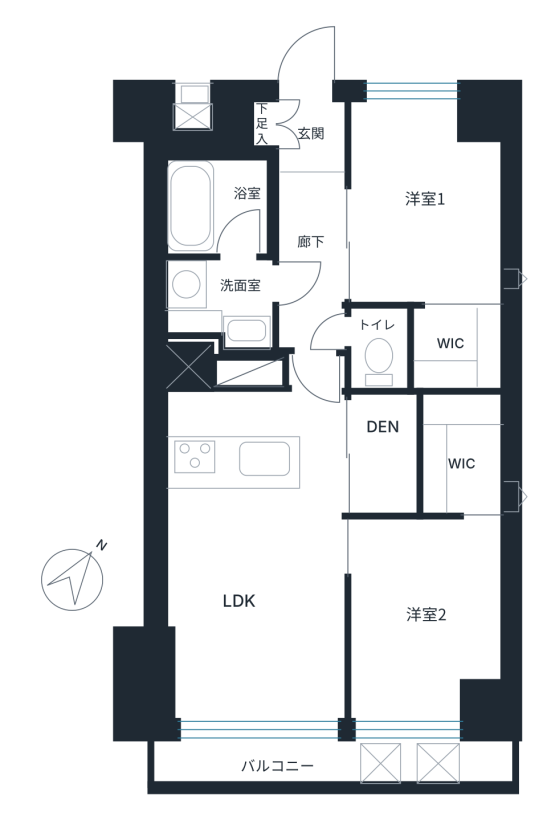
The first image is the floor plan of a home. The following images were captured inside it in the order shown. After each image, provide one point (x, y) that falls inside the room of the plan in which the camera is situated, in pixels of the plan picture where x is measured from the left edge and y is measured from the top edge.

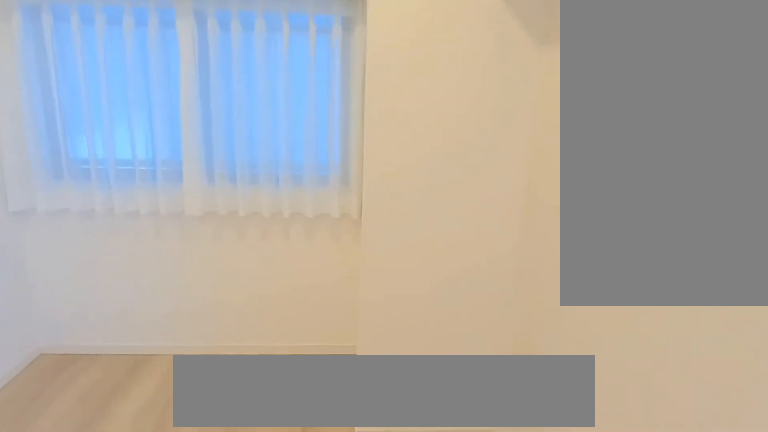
(430, 209)
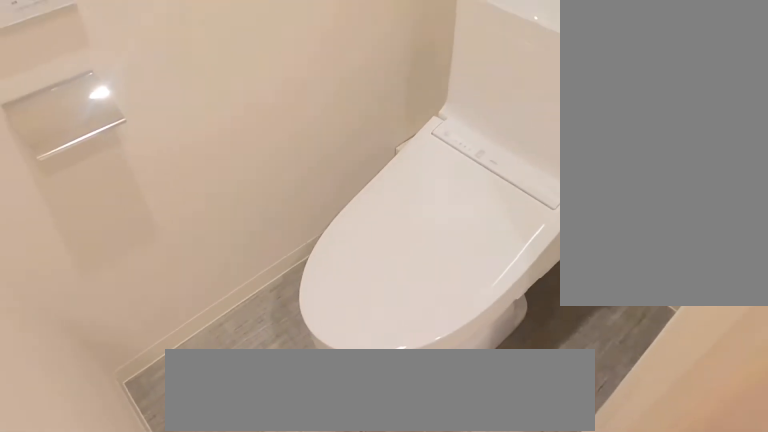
(384, 350)
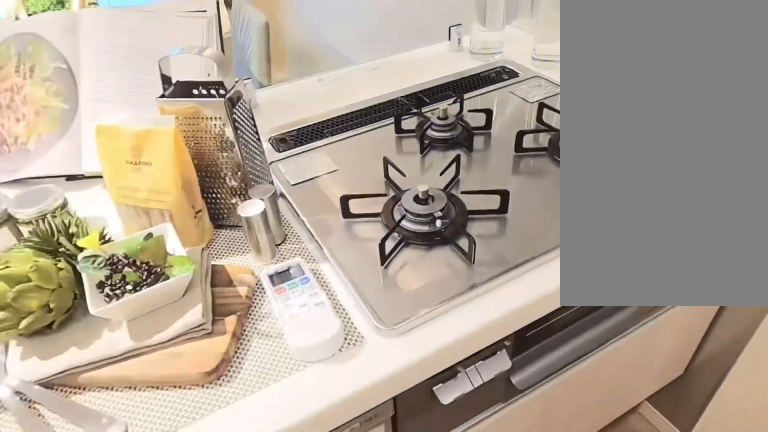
(235, 422)
